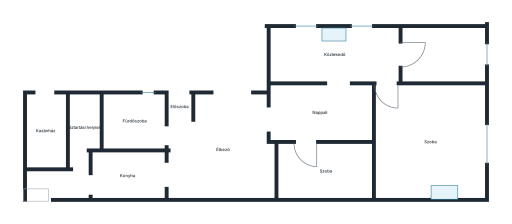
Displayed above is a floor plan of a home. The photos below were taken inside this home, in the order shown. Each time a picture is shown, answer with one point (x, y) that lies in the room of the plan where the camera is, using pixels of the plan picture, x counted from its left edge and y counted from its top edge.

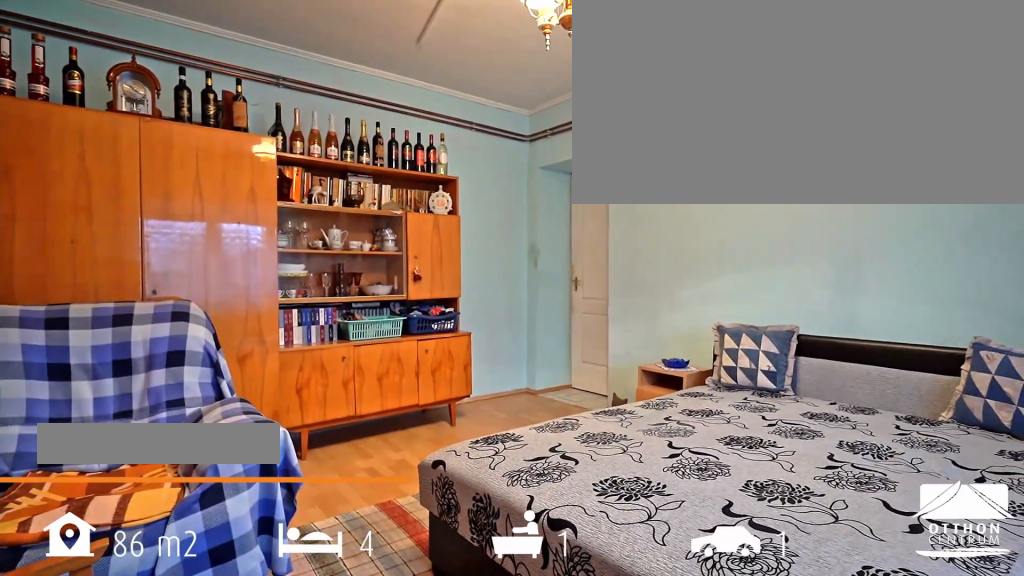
(430, 142)
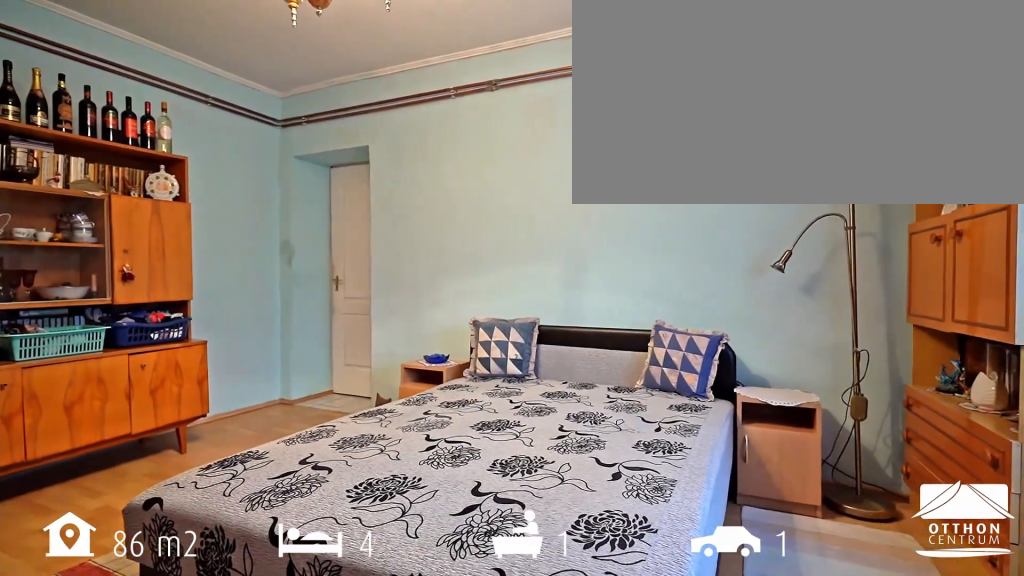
(430, 141)
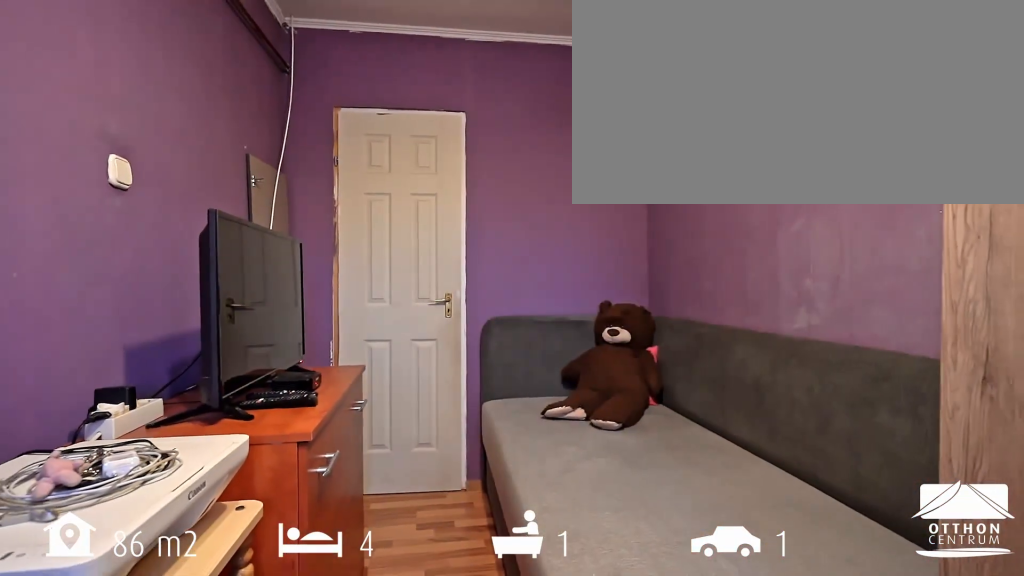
(443, 54)
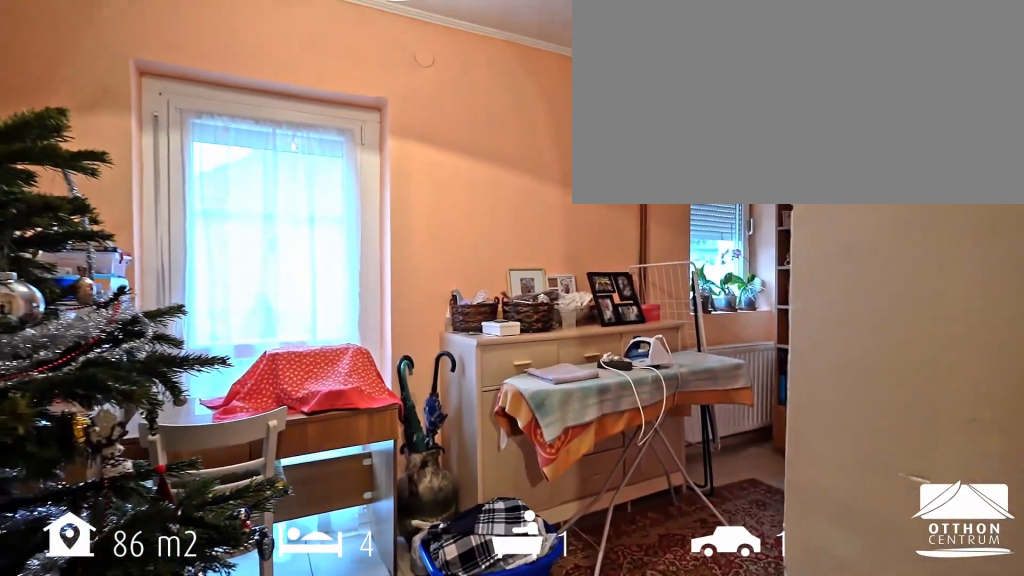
(337, 54)
